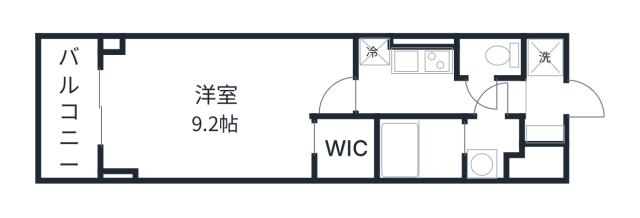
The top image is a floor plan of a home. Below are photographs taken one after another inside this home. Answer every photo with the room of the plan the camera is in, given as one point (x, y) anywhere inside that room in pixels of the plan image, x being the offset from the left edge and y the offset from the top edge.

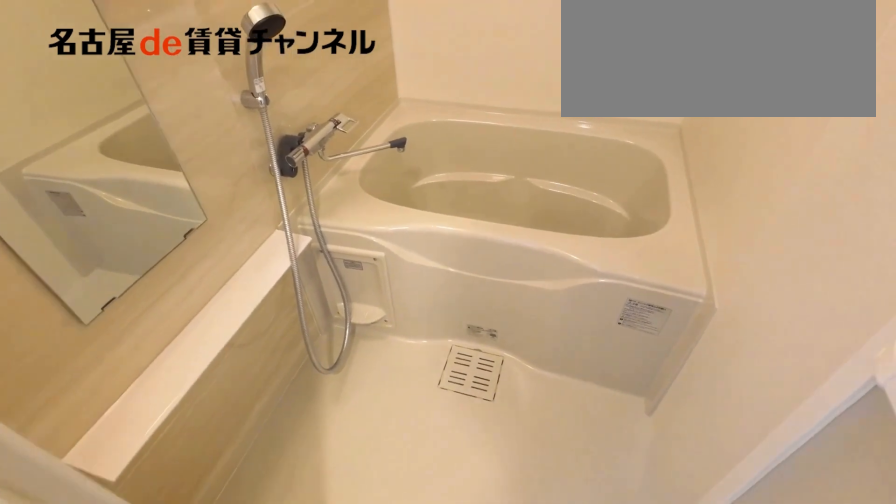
(420, 150)
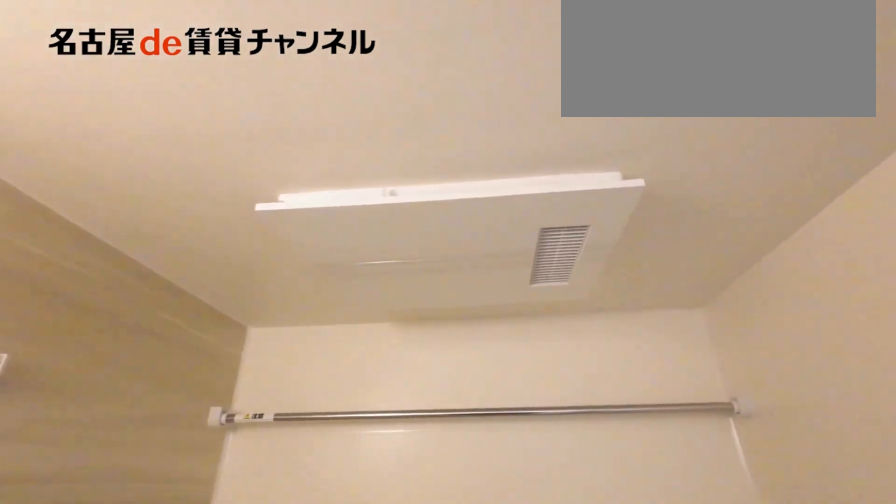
(420, 150)
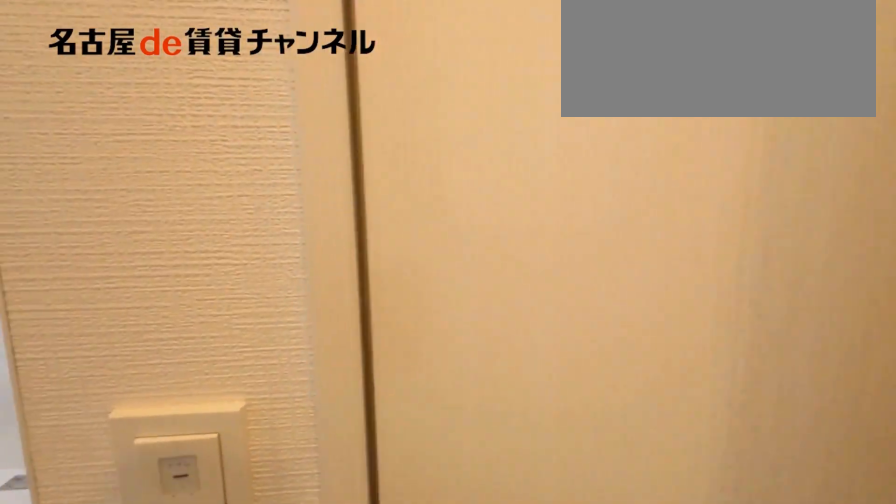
(437, 94)
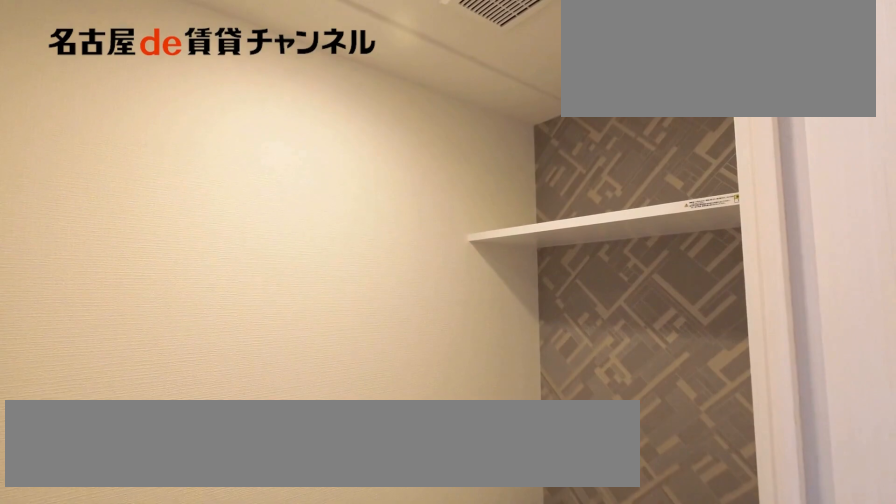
(489, 56)
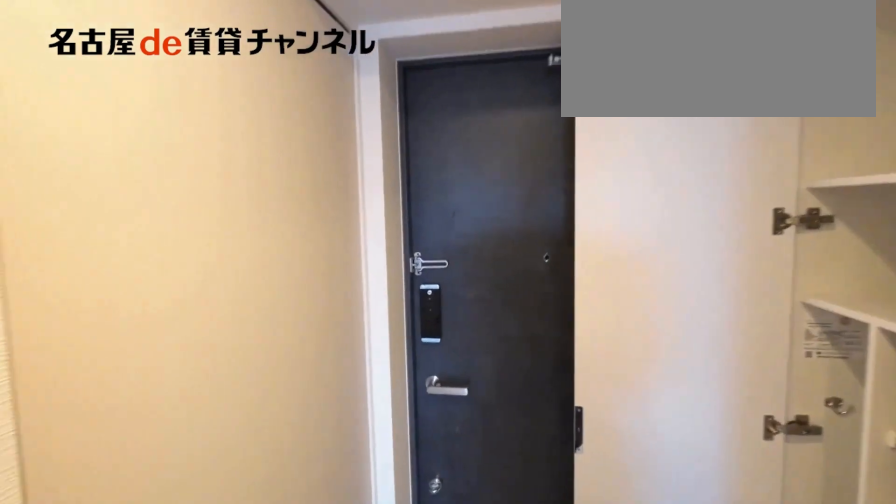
(544, 102)
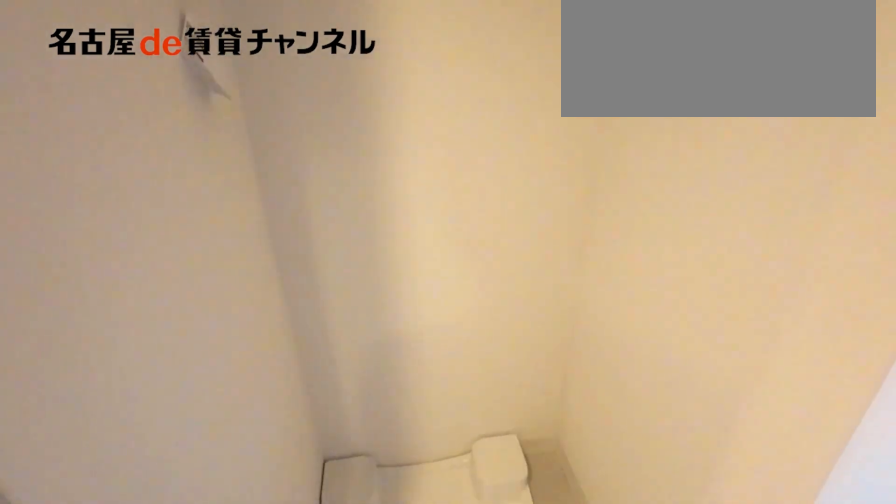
(544, 56)
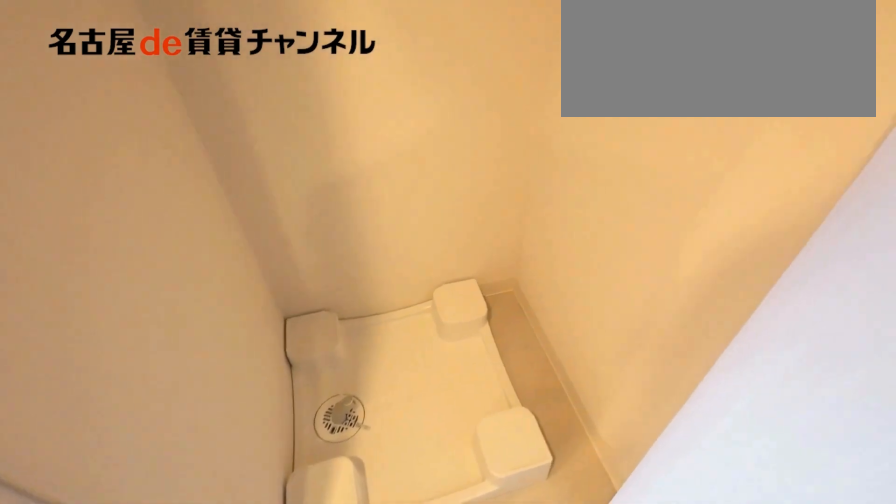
(544, 56)
